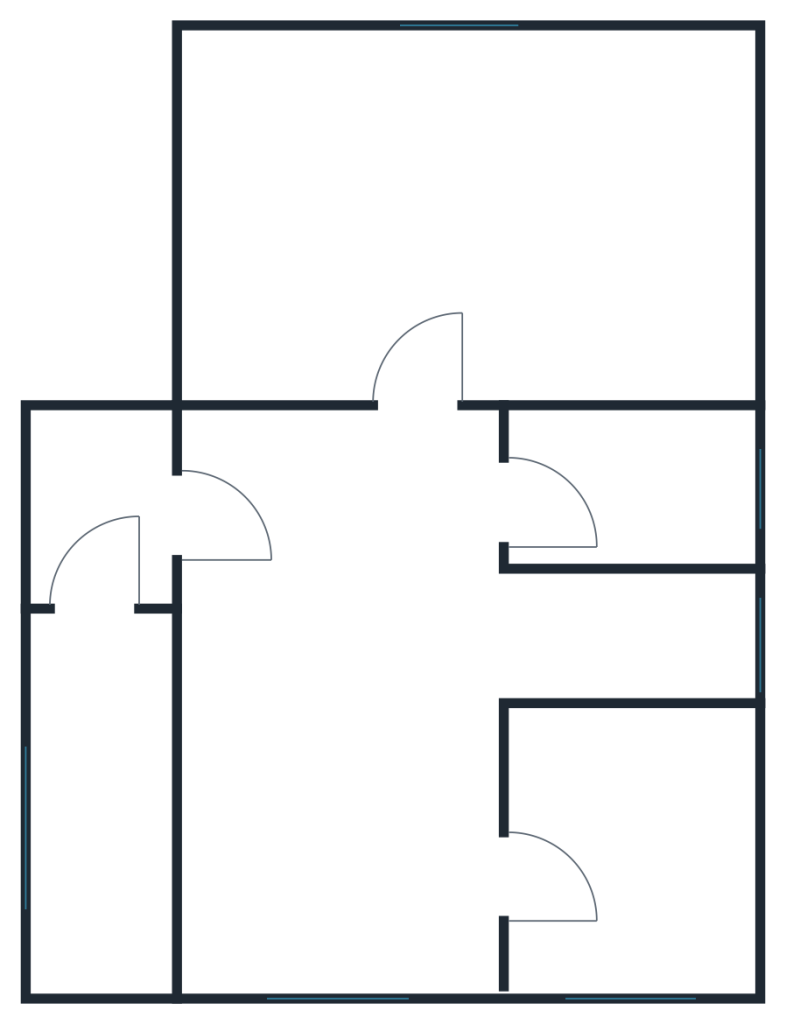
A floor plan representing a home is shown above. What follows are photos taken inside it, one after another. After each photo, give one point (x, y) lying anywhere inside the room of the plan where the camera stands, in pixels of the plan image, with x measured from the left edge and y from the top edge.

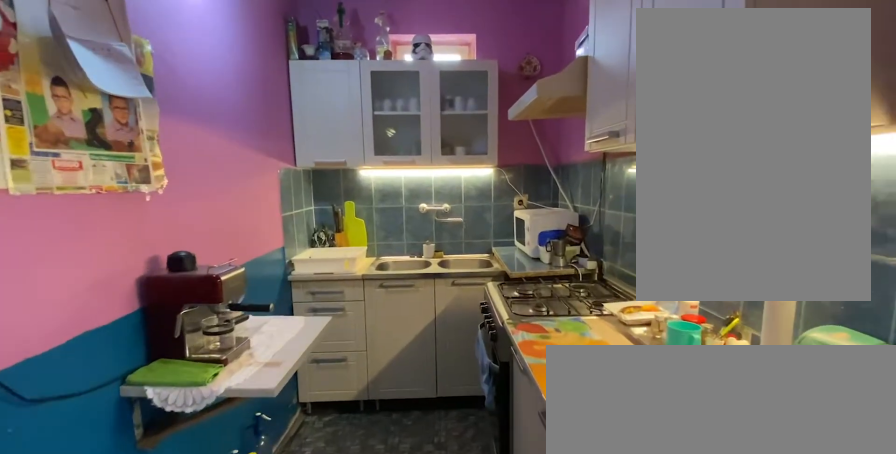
(628, 639)
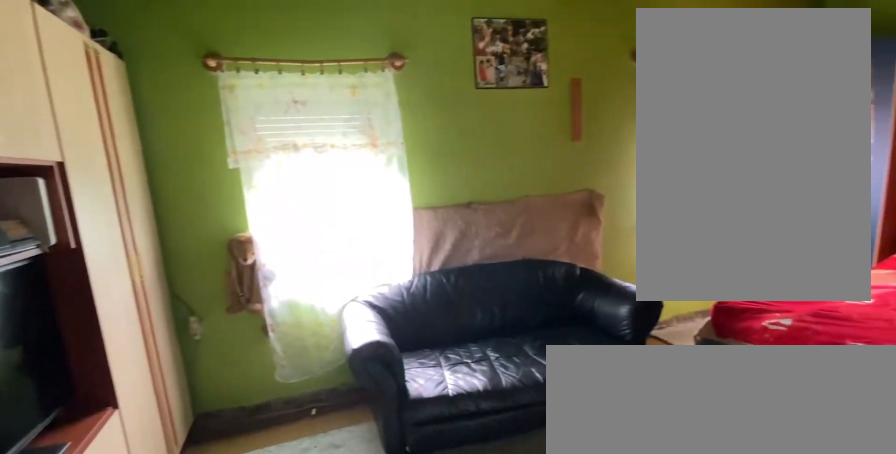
(466, 208)
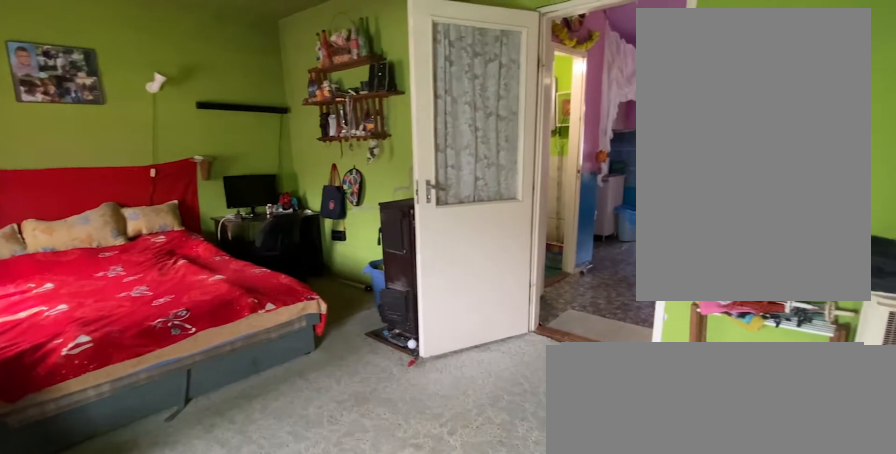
(467, 208)
